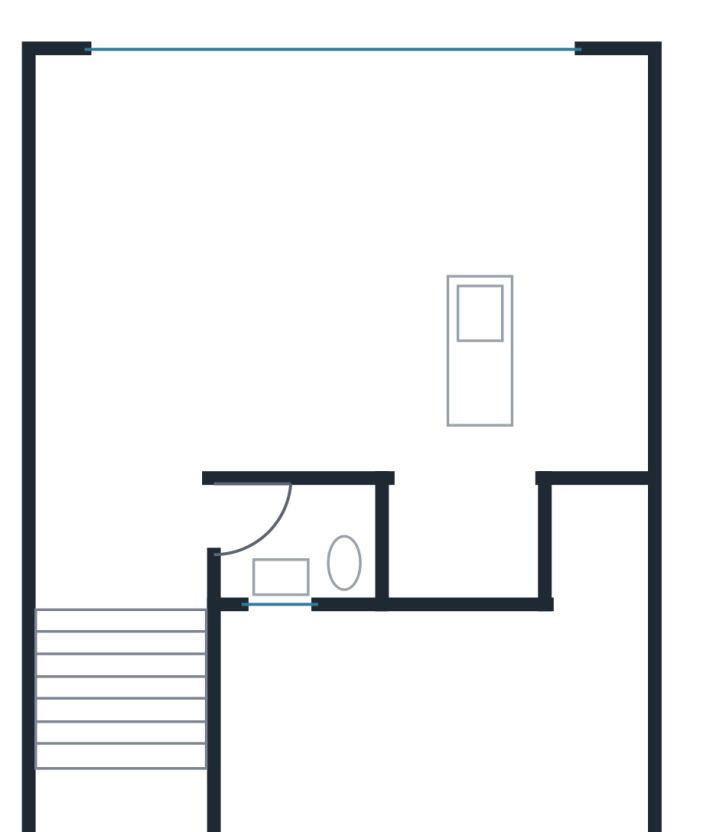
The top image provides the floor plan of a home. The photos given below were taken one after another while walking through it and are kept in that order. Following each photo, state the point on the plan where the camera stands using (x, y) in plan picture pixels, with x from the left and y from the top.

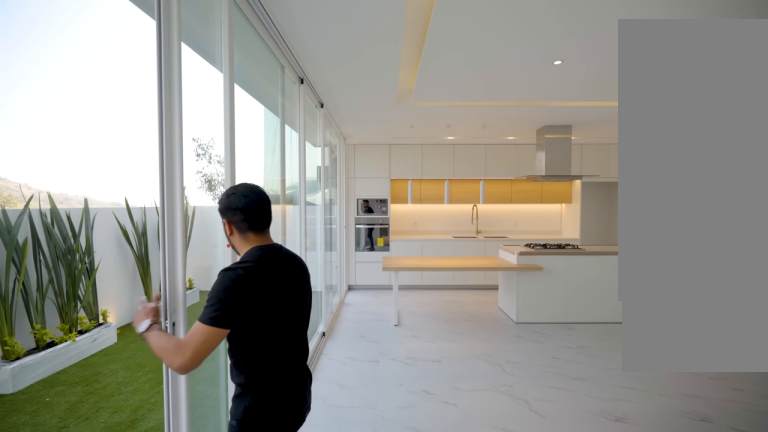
(263, 125)
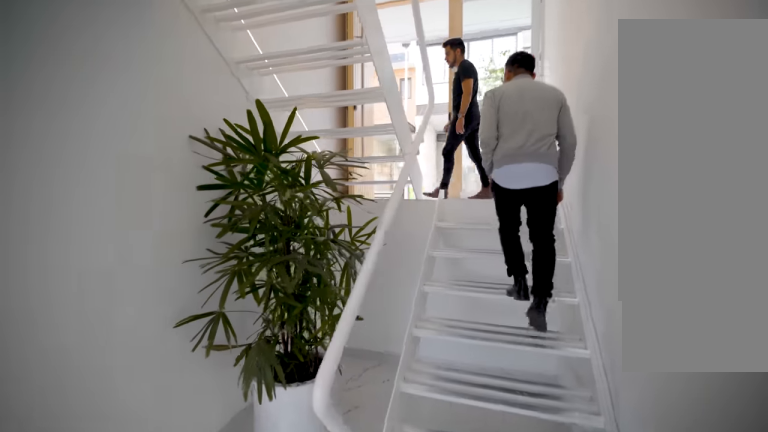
(87, 546)
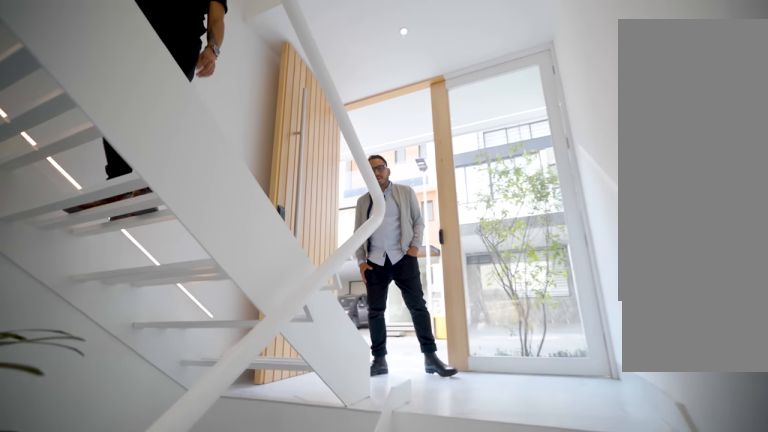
(70, 709)
